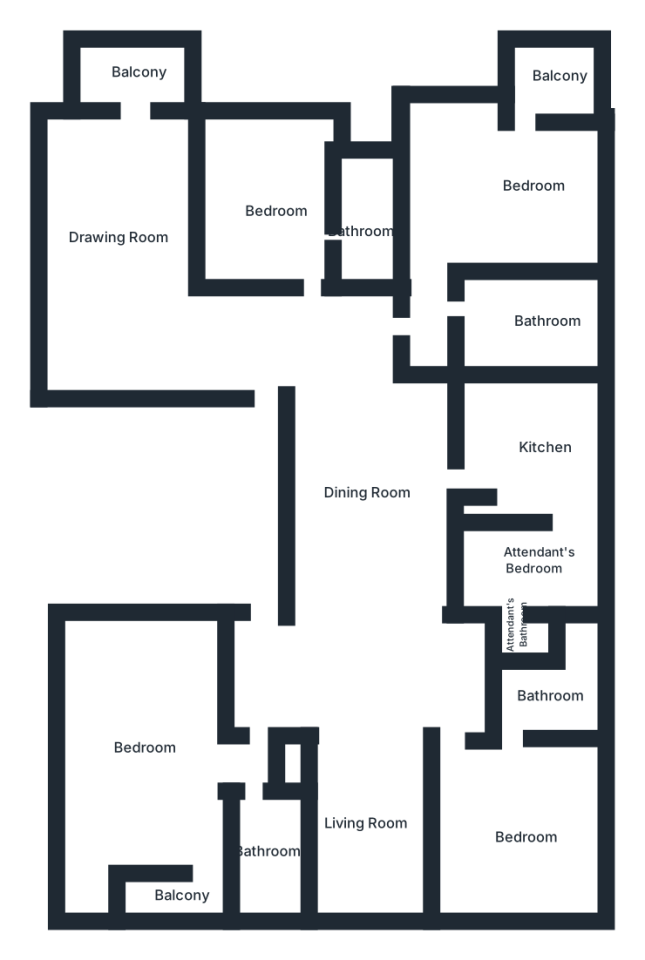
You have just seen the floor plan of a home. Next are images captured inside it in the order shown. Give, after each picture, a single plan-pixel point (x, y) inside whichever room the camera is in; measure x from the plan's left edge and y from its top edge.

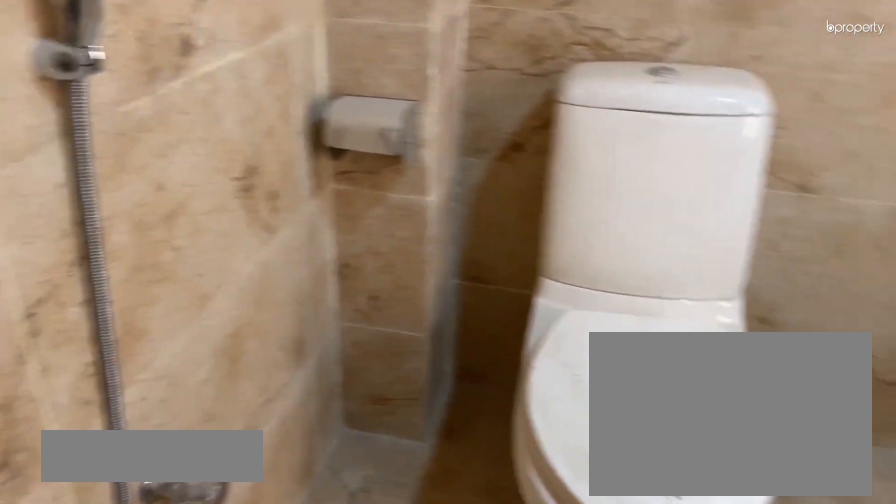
(519, 307)
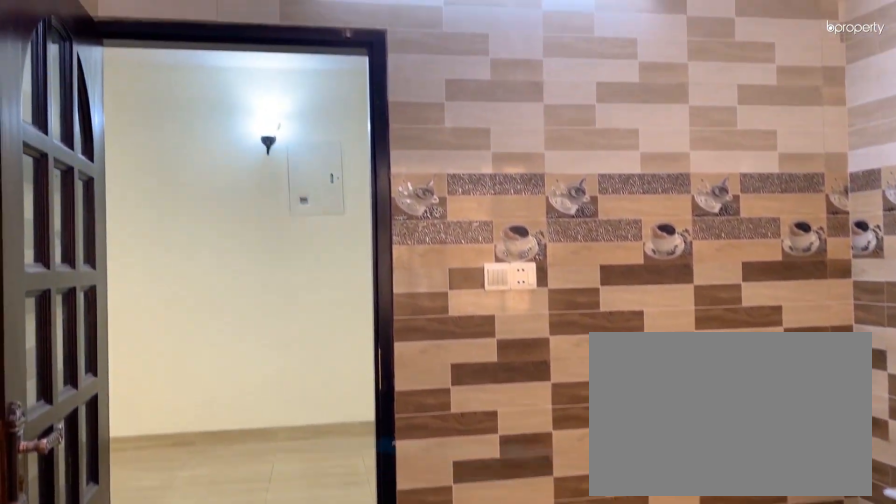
(503, 472)
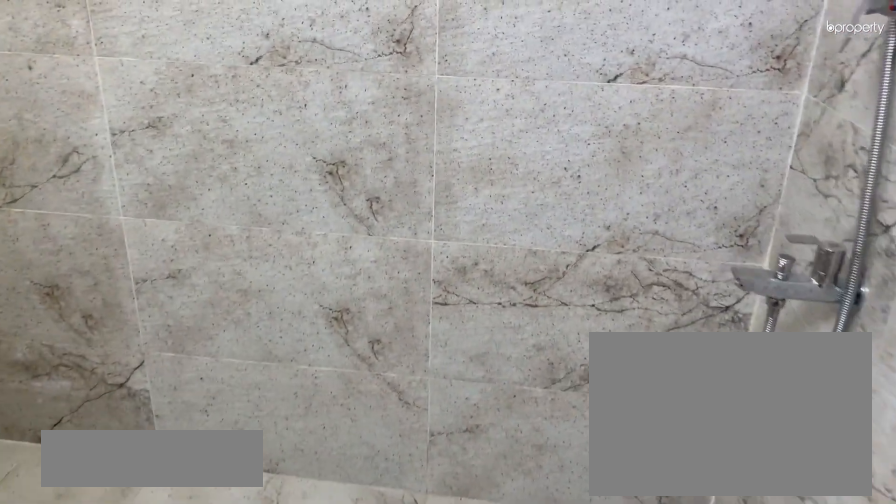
(548, 696)
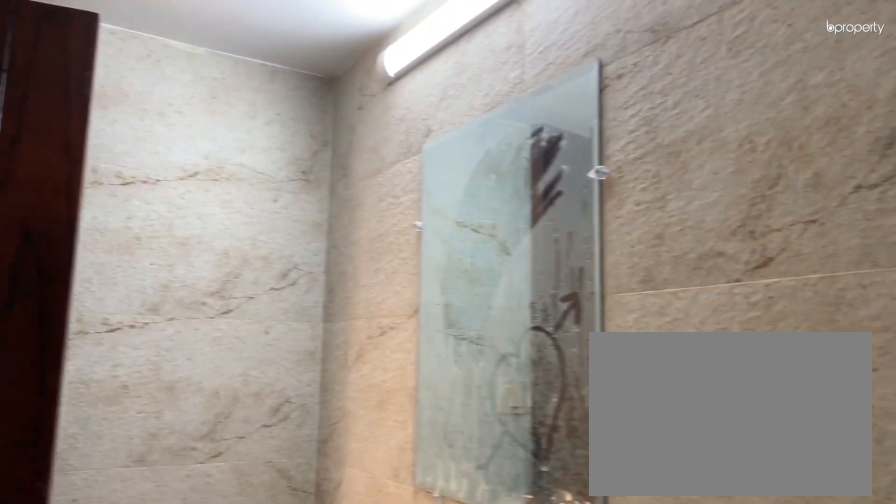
(548, 696)
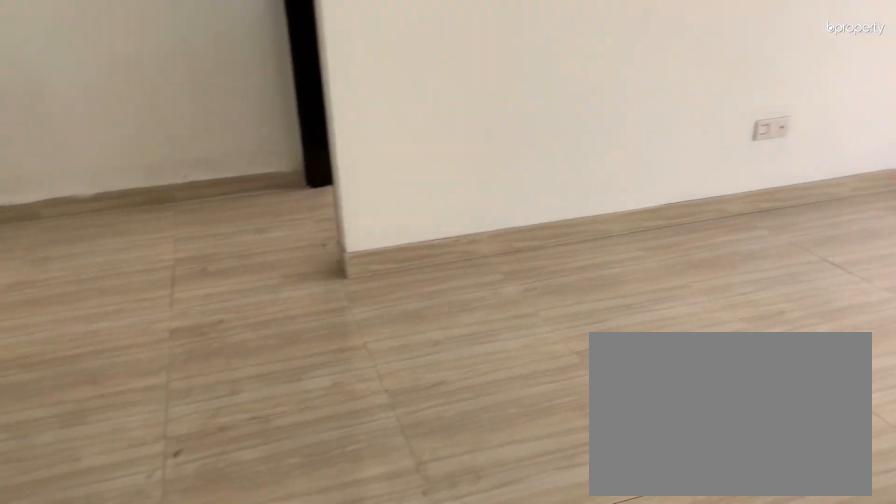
(359, 831)
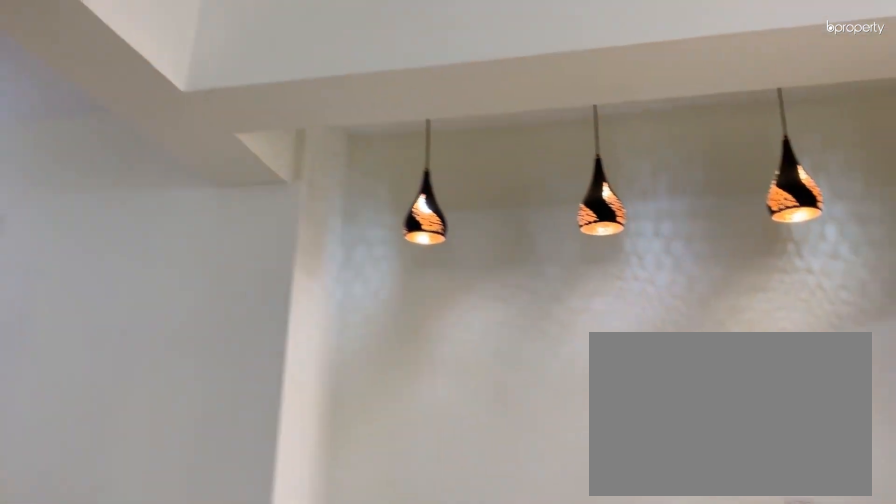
(359, 831)
